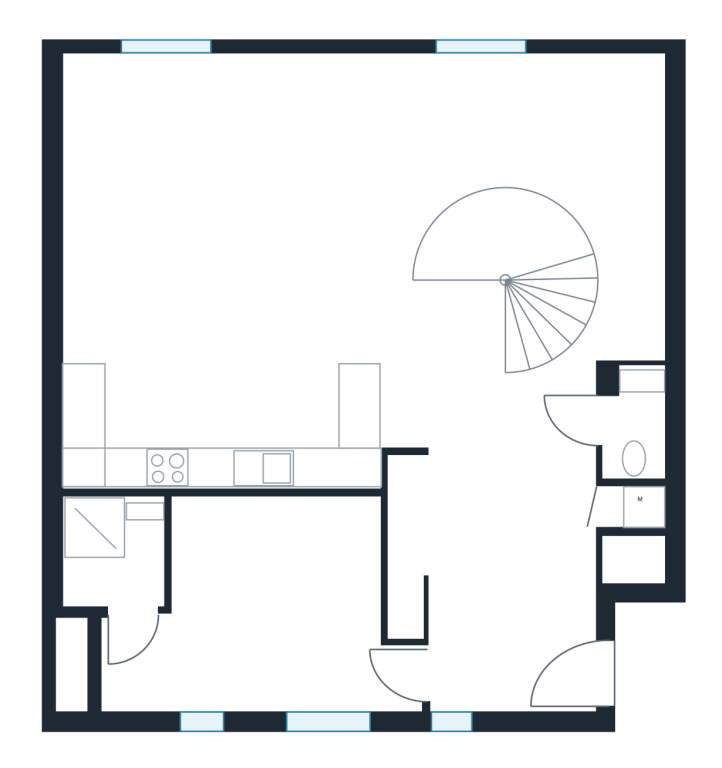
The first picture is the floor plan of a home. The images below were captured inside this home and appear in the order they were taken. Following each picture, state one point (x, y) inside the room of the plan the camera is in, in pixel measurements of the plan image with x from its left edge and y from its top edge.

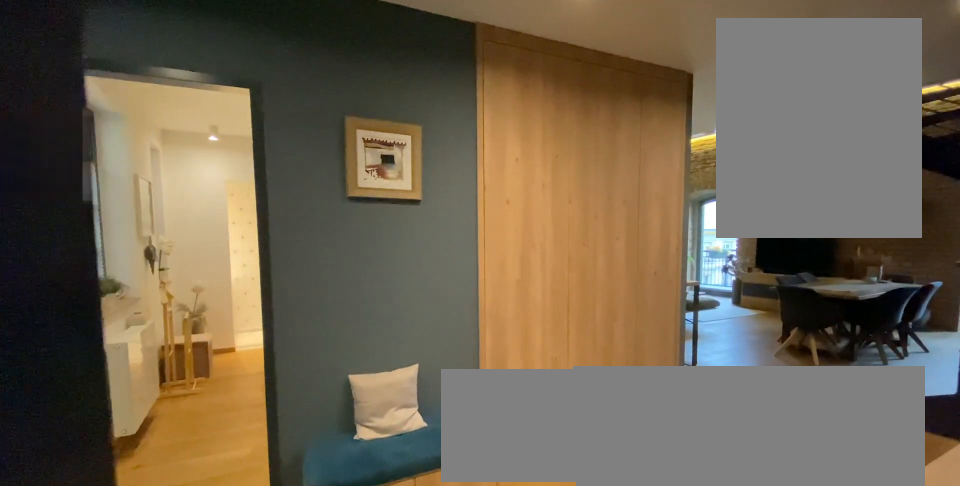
(517, 592)
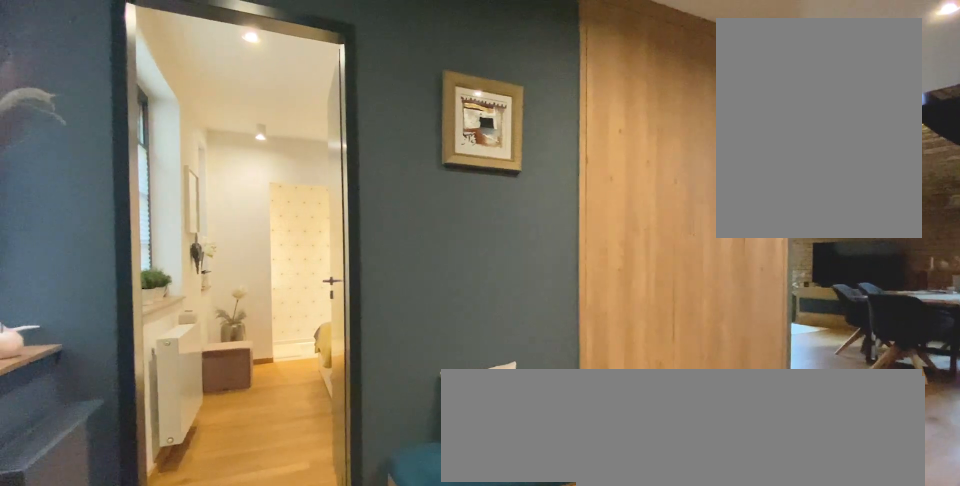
(517, 592)
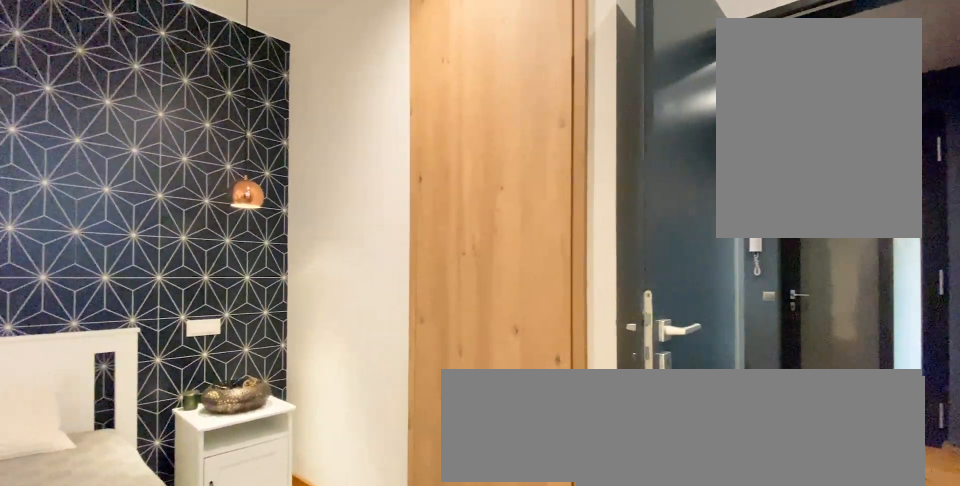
(269, 592)
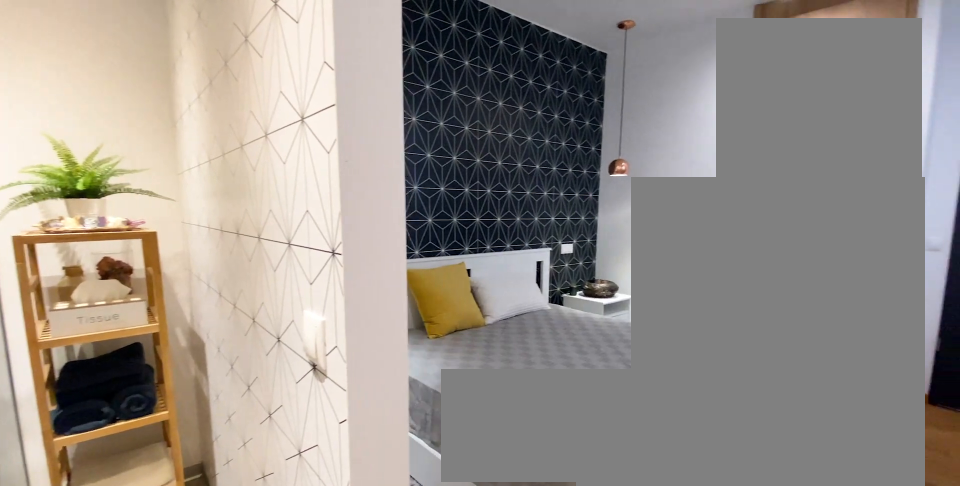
(122, 592)
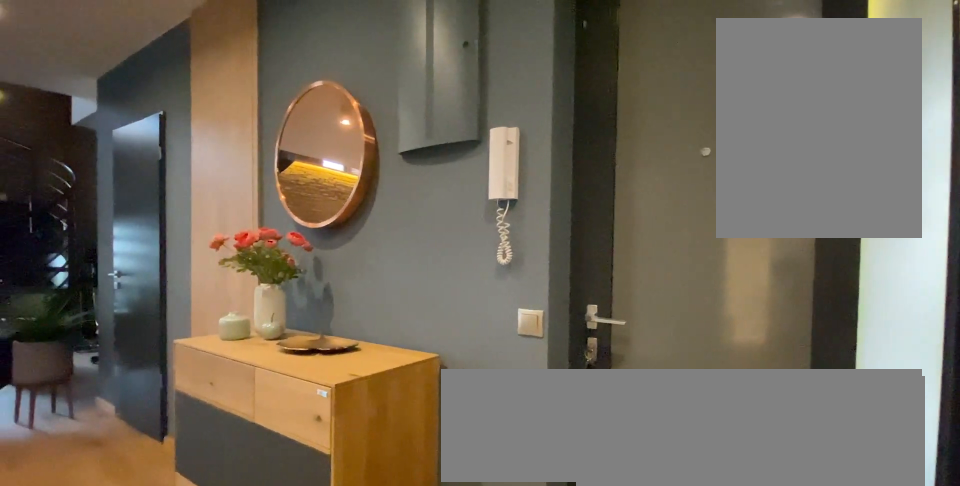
(517, 592)
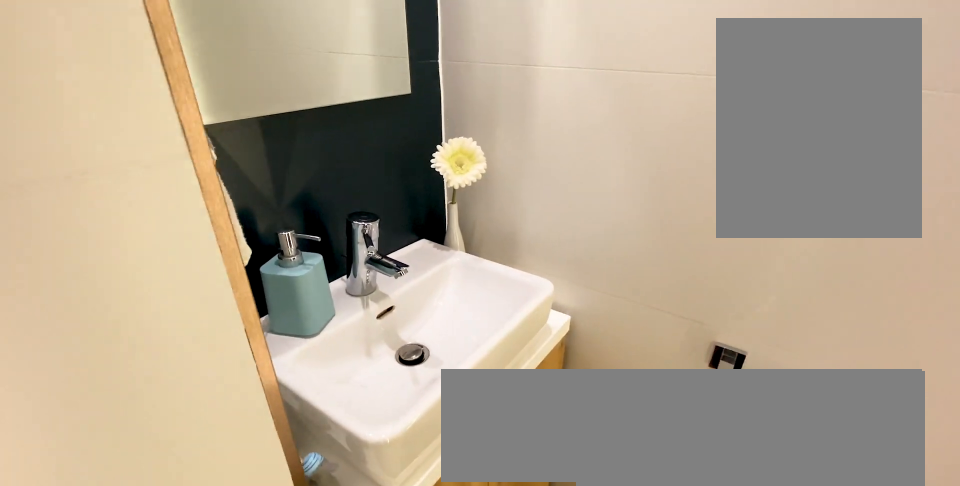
(633, 431)
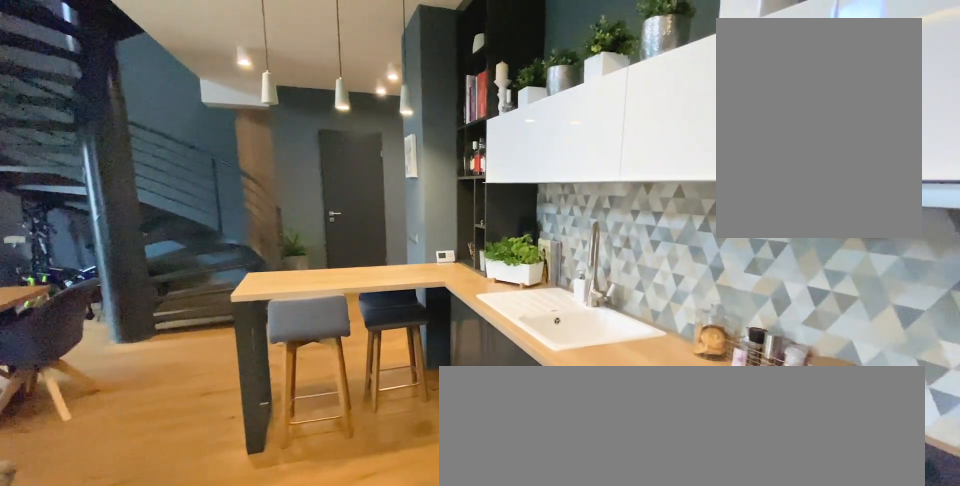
(267, 268)
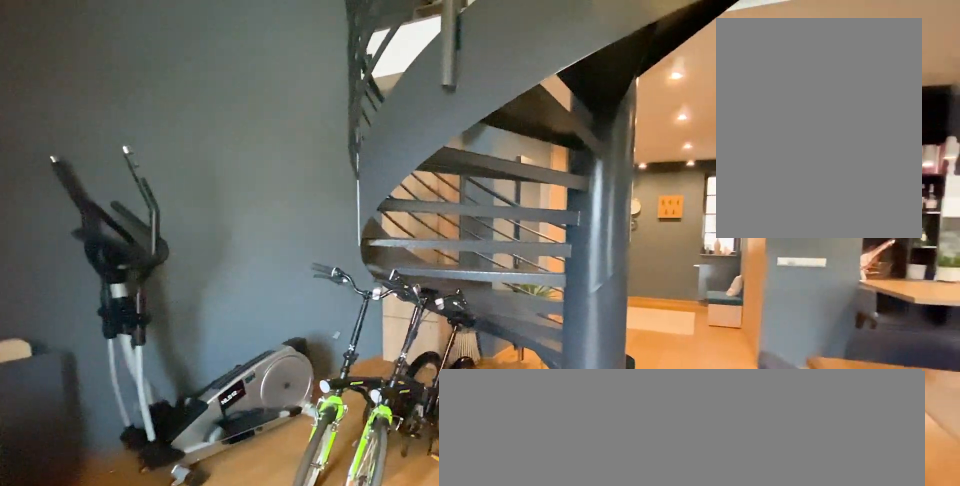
(267, 267)
